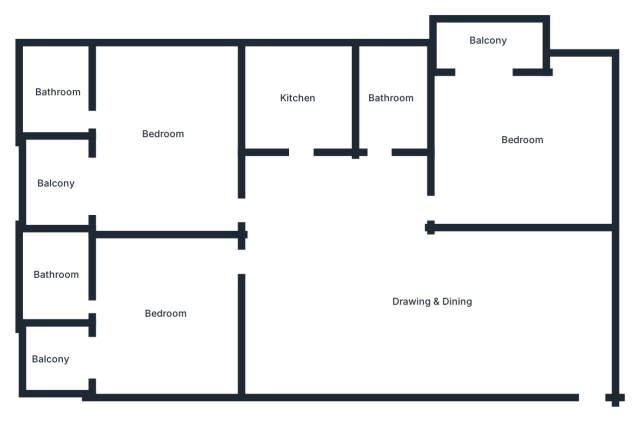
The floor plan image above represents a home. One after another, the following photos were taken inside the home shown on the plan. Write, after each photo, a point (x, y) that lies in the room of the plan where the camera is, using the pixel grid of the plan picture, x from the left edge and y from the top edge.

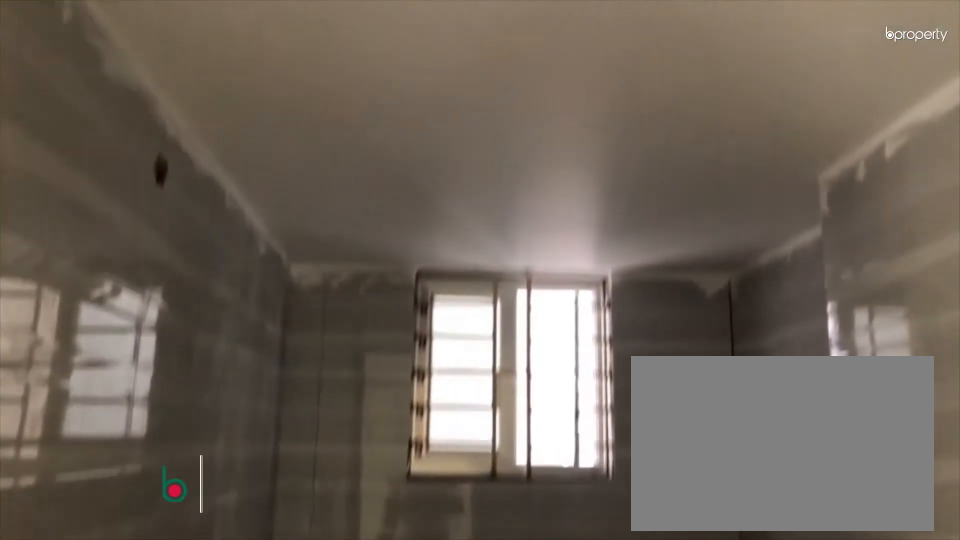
(392, 99)
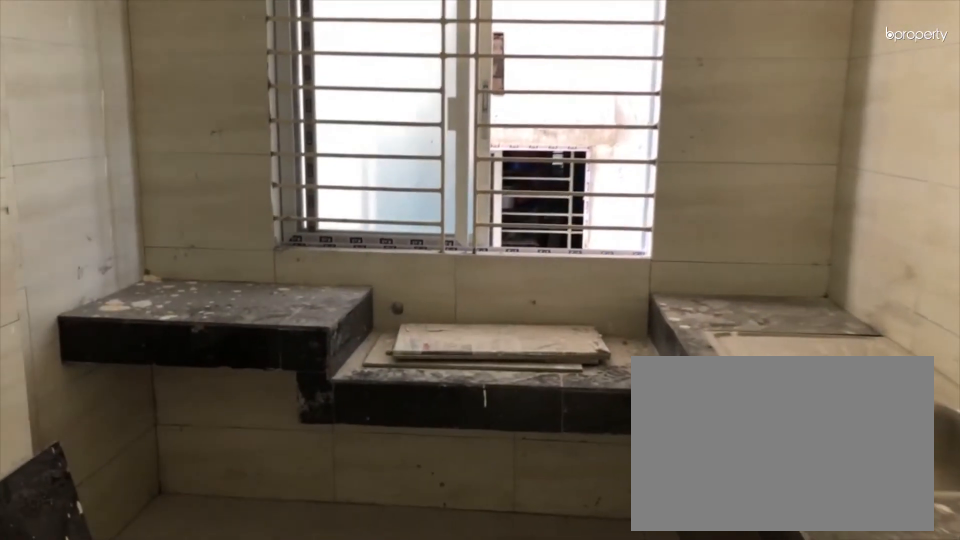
(299, 99)
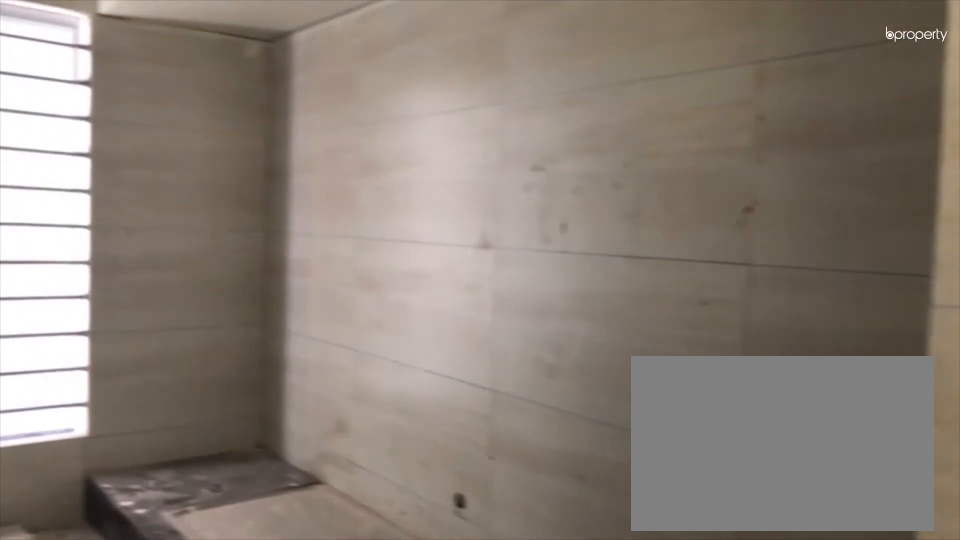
(299, 99)
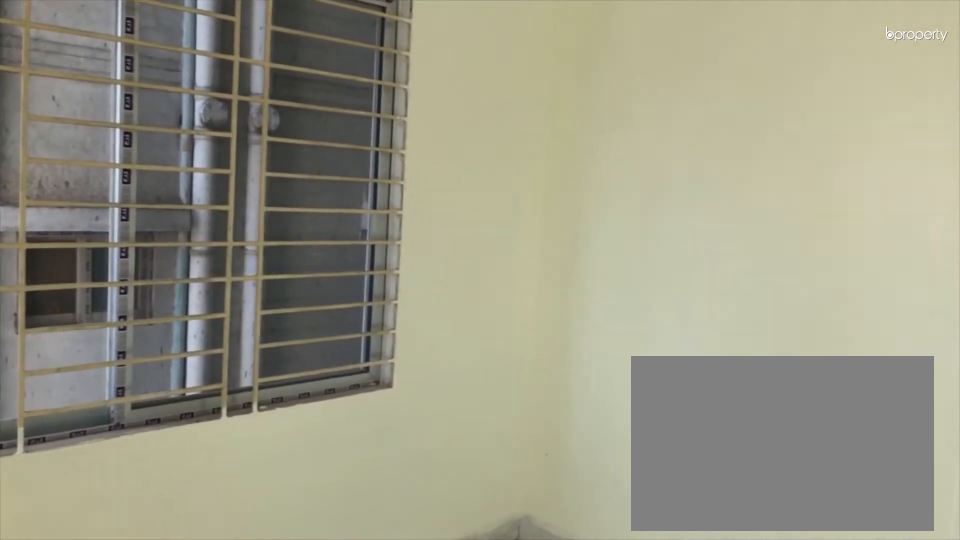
(164, 135)
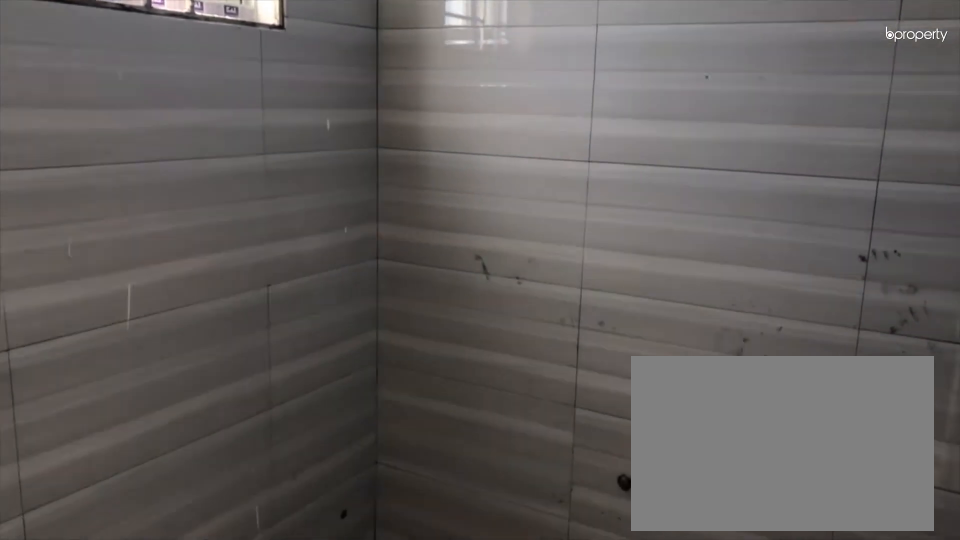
(60, 90)
